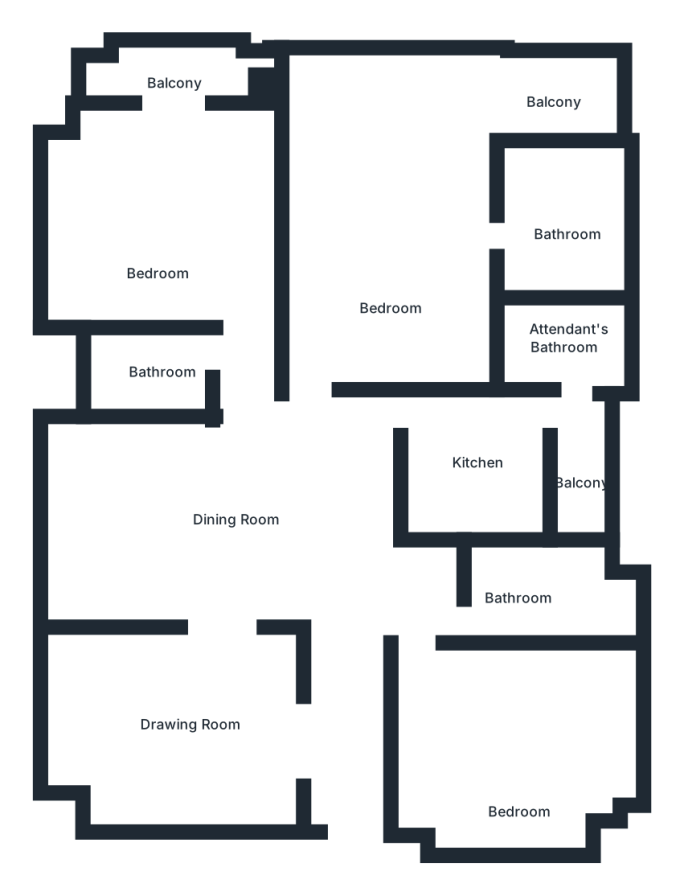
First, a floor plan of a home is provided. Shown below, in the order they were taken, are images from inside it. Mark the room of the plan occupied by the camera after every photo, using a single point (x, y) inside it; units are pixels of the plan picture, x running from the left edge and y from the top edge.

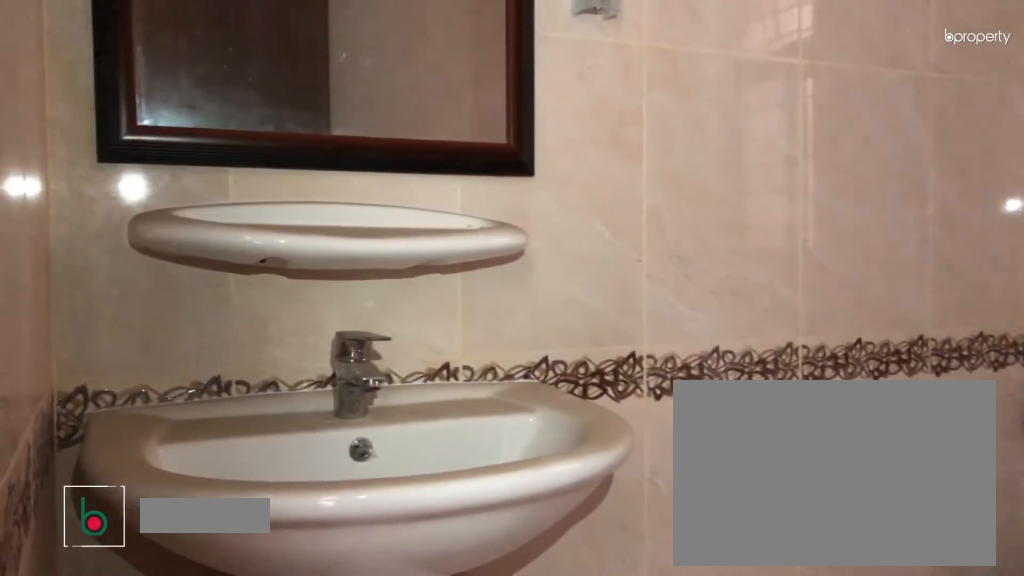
(163, 376)
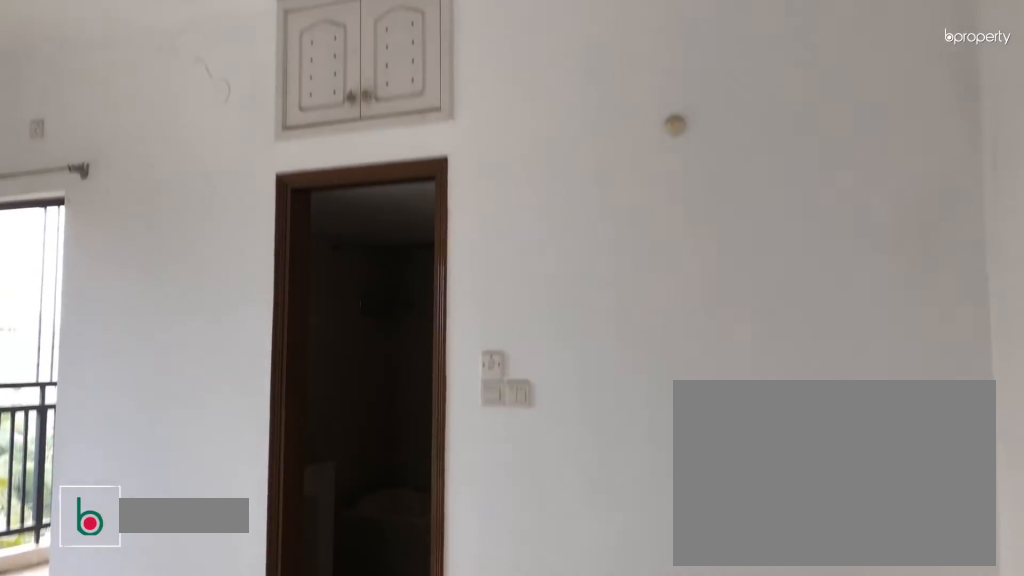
(390, 247)
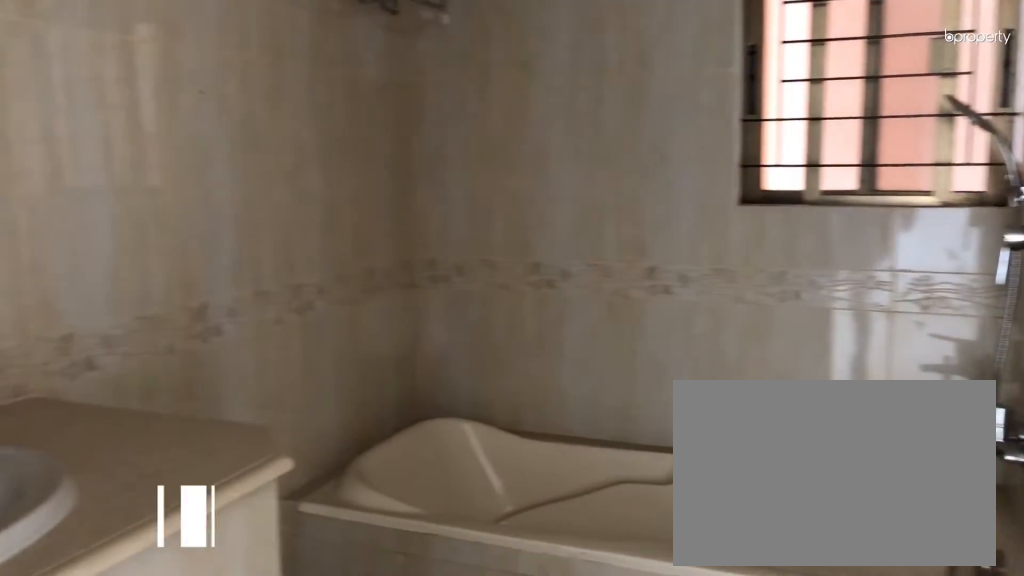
(569, 247)
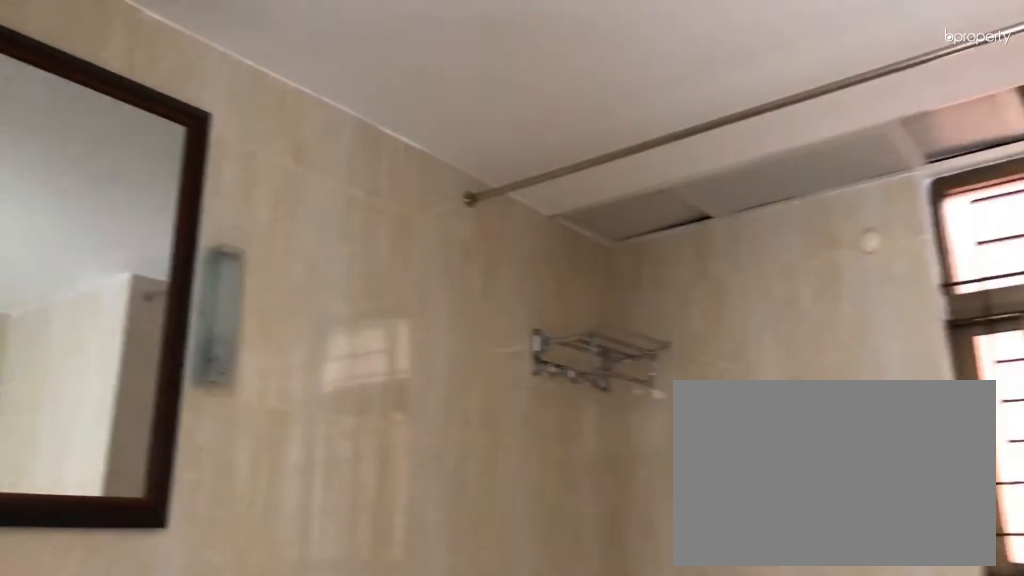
(569, 247)
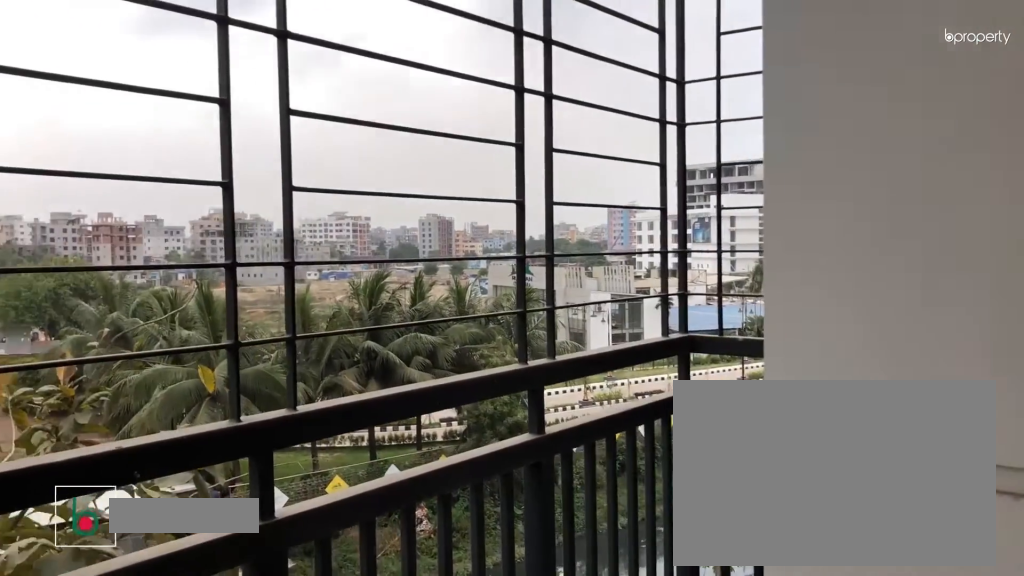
(572, 88)
